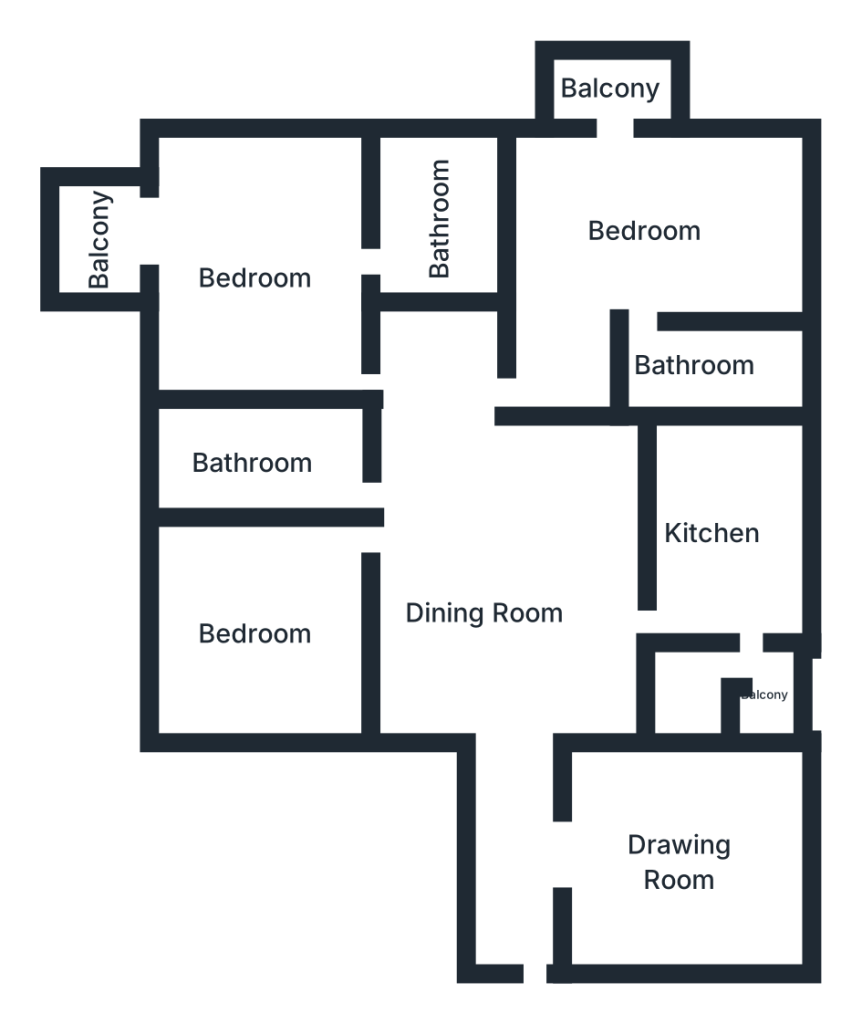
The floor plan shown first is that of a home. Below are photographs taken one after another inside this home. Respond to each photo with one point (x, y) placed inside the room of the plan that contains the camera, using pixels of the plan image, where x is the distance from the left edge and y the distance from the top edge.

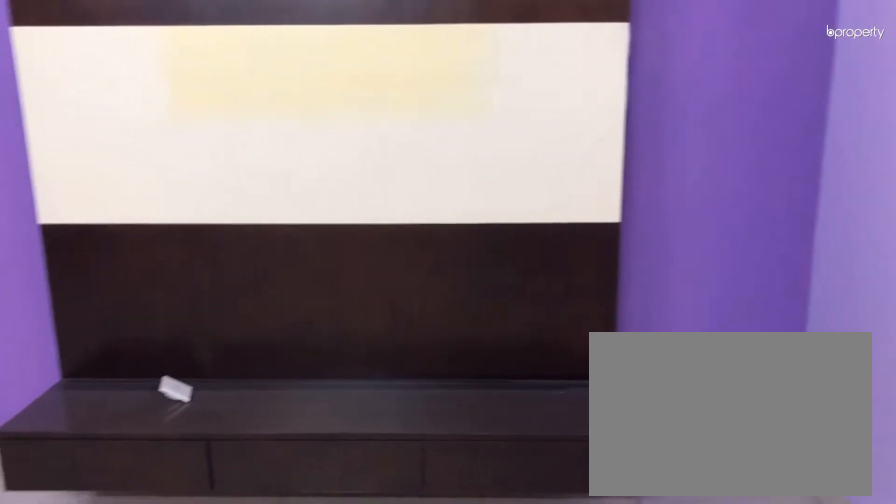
(682, 861)
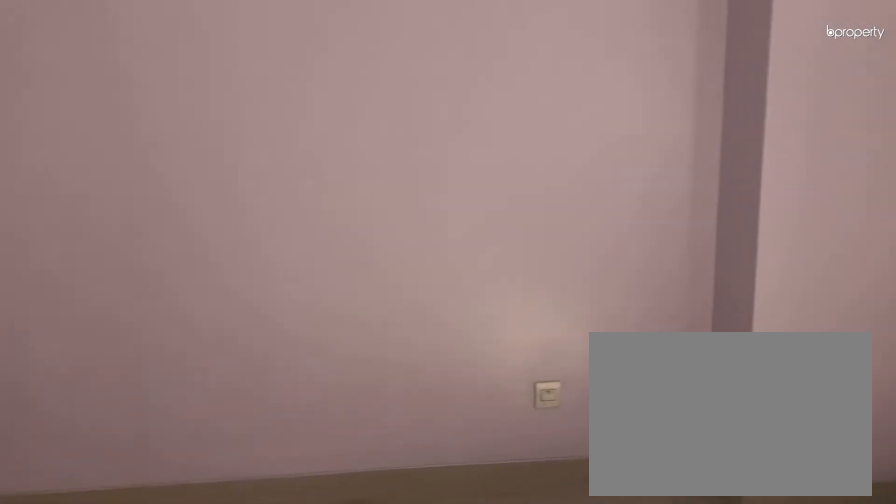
(250, 631)
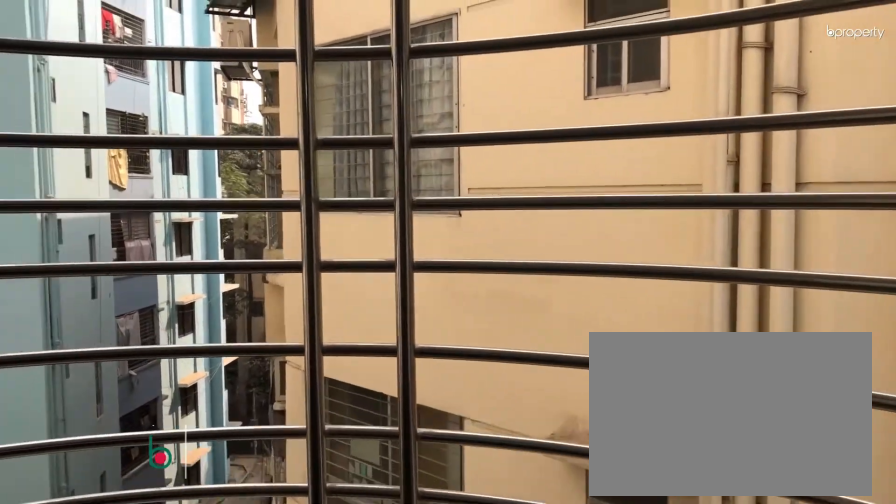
(101, 239)
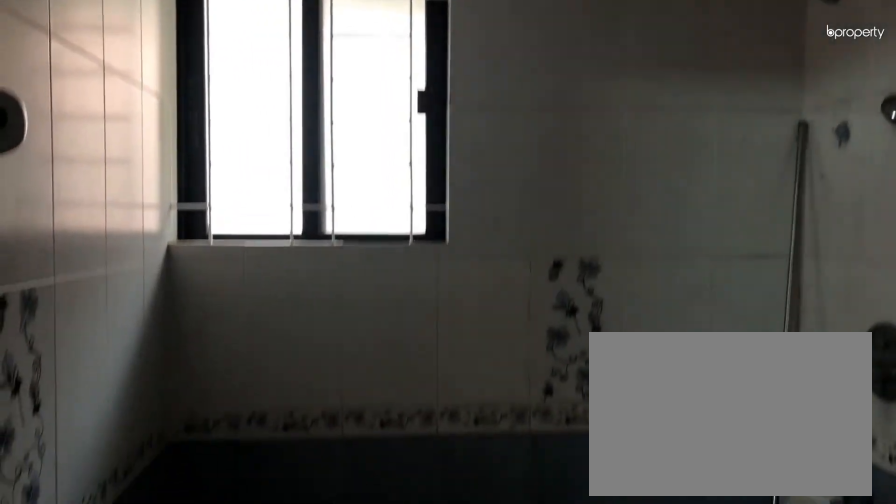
(433, 219)
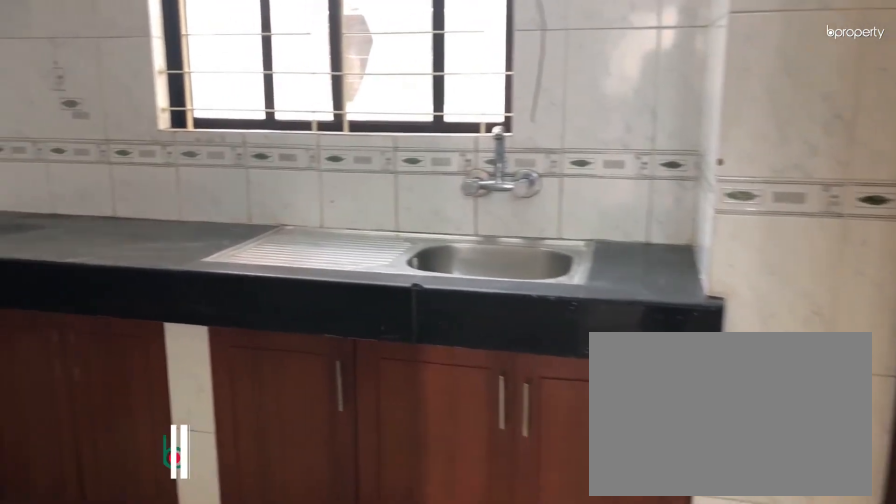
(712, 540)
